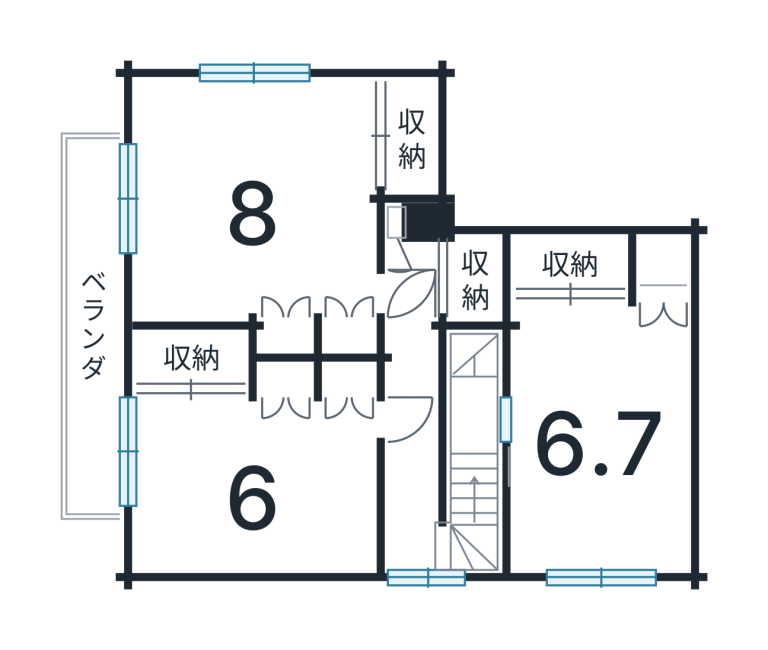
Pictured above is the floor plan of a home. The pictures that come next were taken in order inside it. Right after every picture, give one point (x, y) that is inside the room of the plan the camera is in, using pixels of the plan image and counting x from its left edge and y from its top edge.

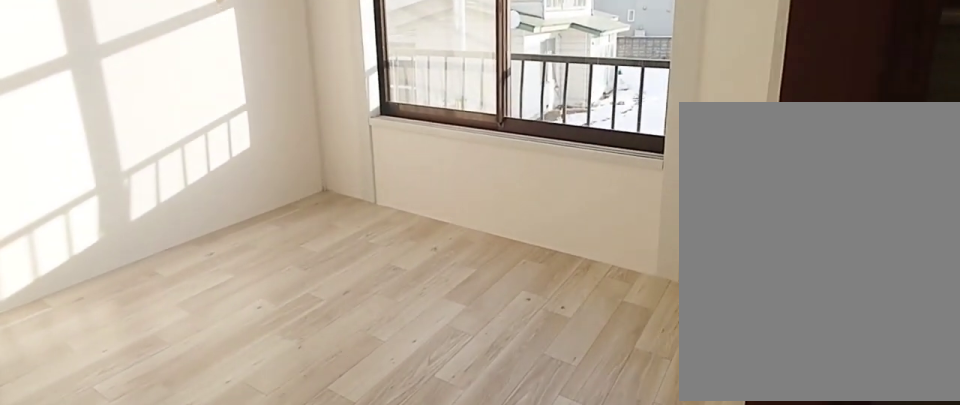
(607, 409)
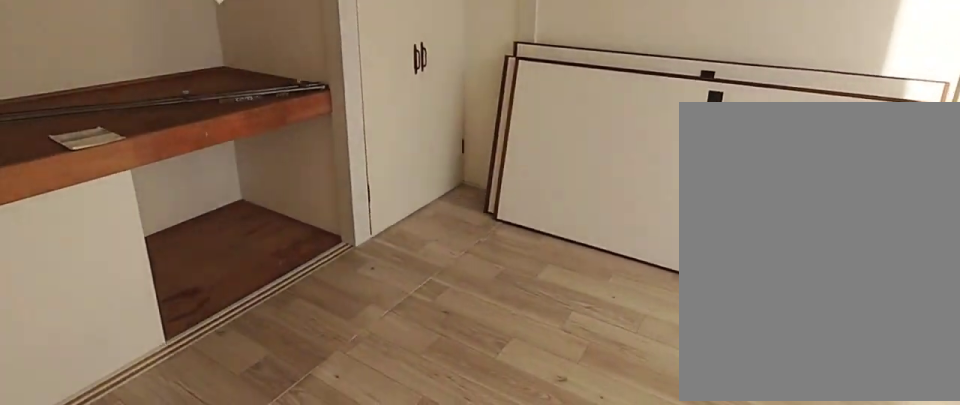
(607, 409)
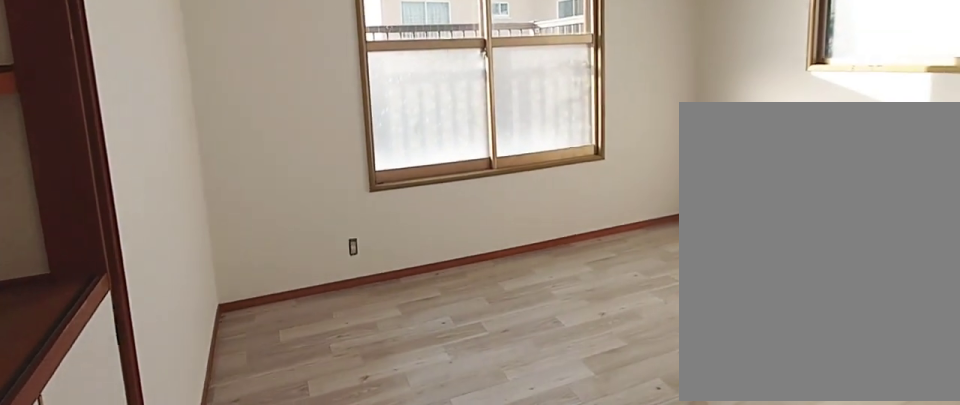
(253, 184)
